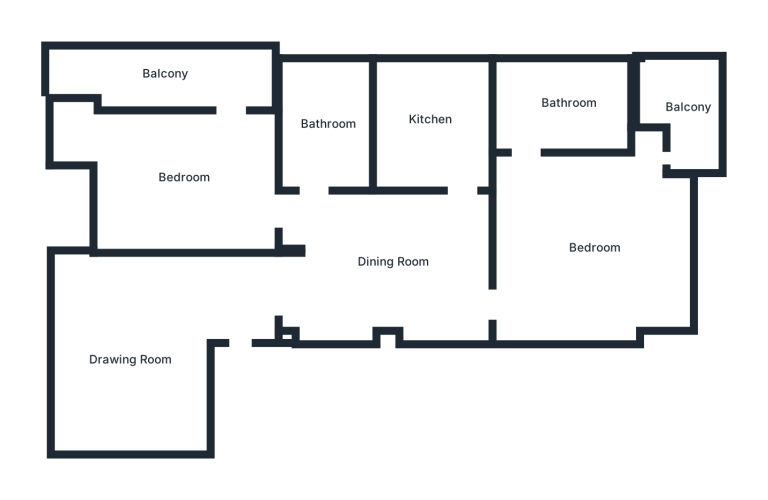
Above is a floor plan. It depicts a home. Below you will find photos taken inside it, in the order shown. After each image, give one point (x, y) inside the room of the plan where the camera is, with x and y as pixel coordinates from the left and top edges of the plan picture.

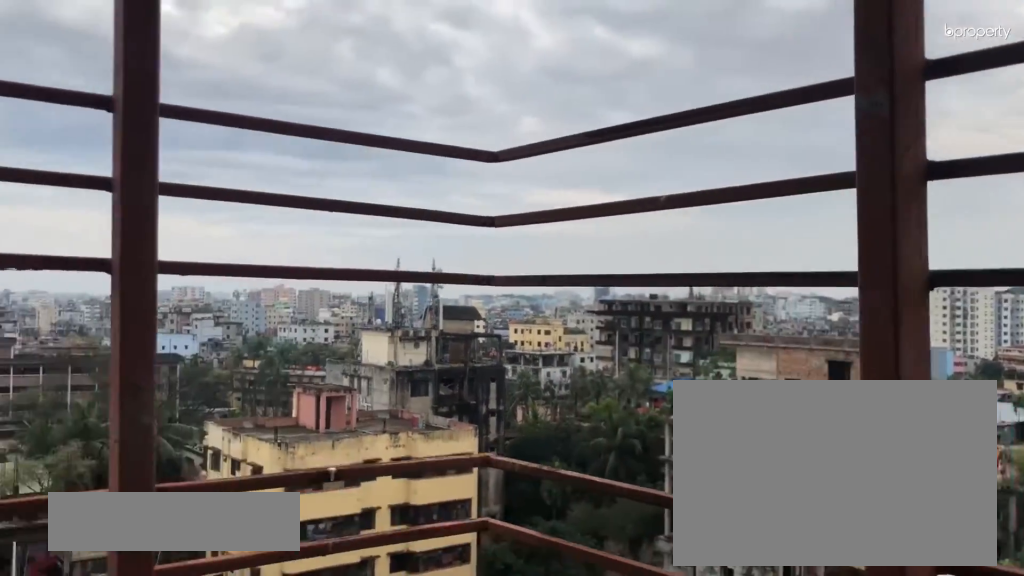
(689, 107)
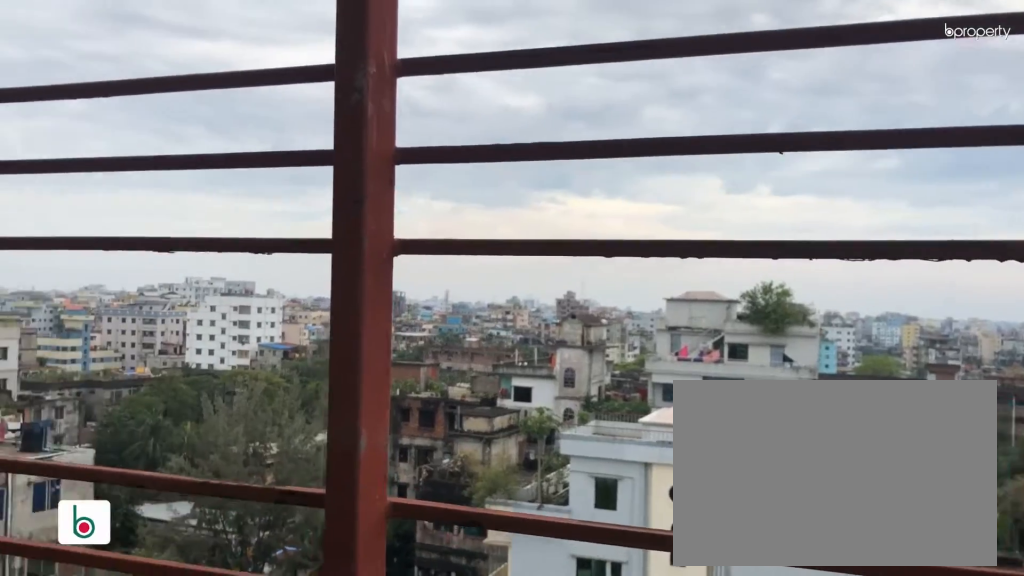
(689, 107)
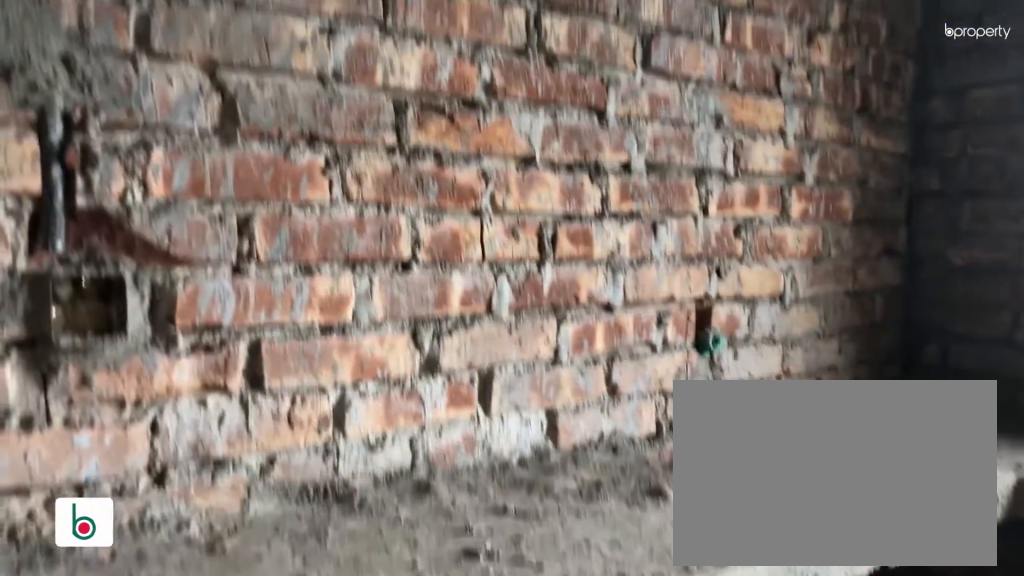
(429, 117)
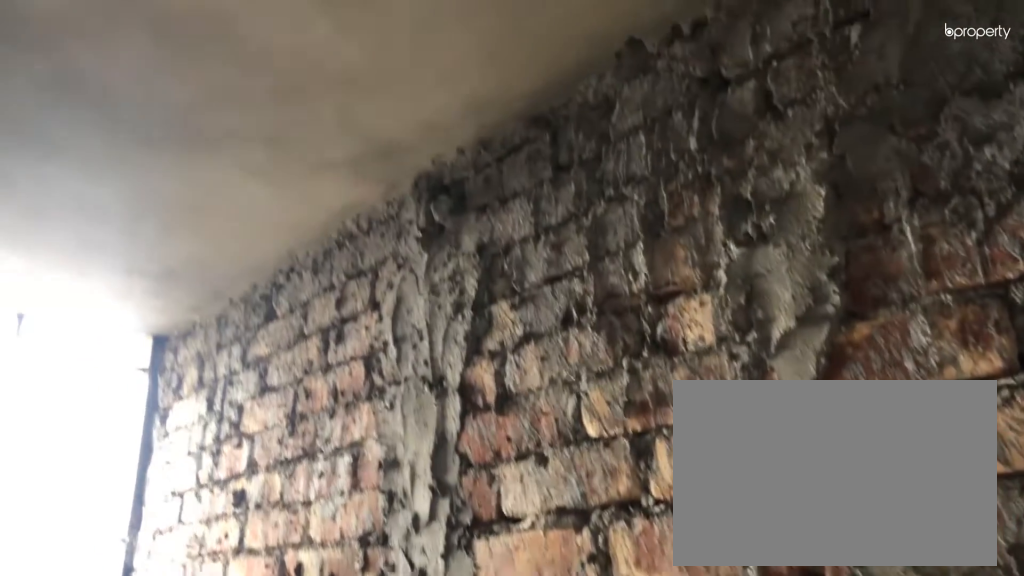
(322, 124)
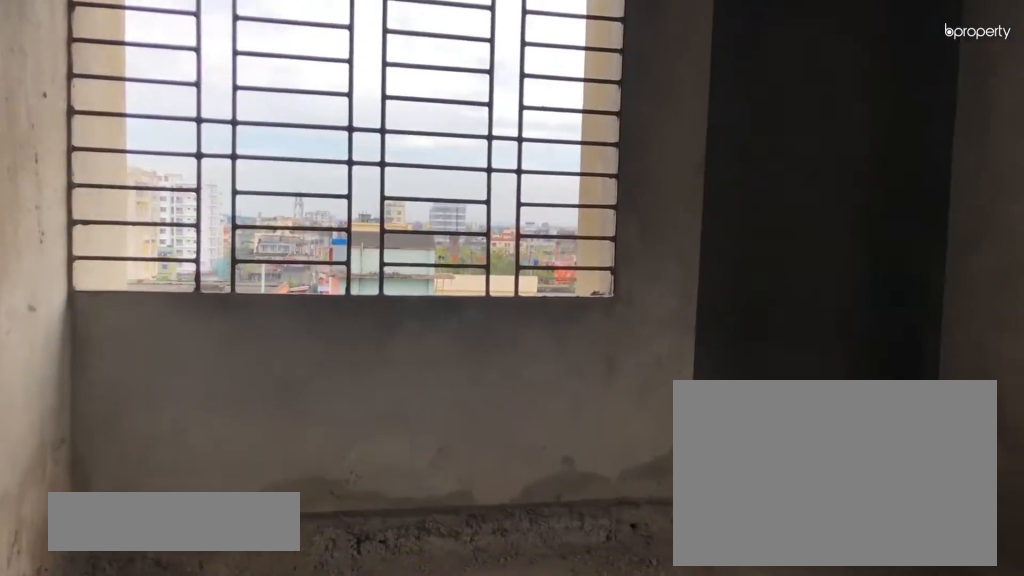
(182, 178)
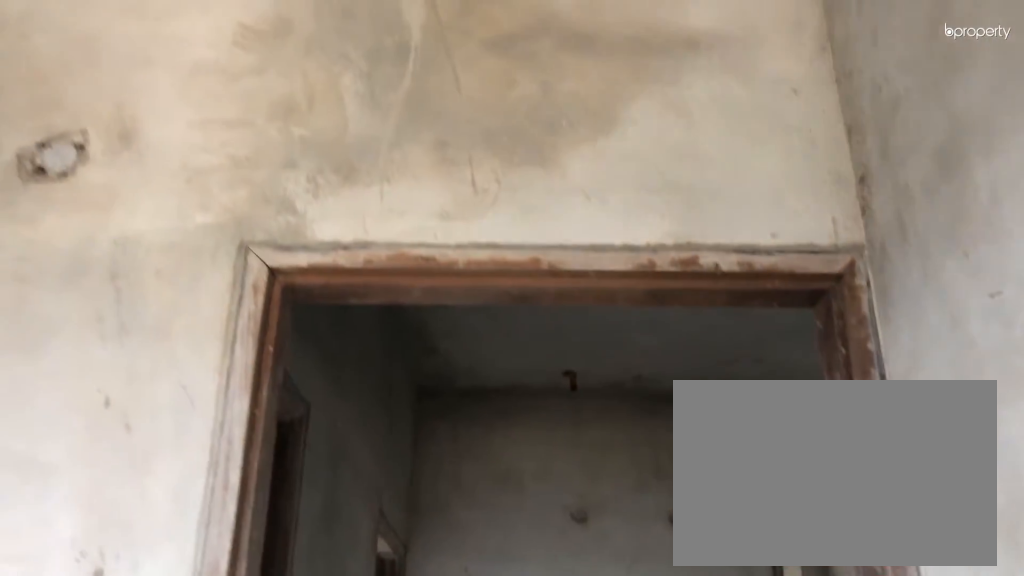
(182, 178)
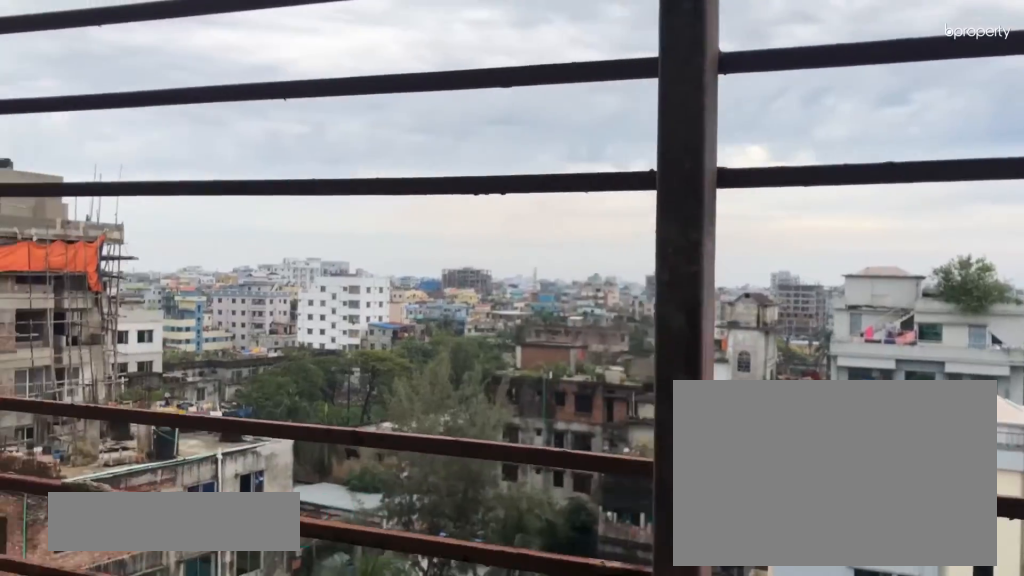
(166, 75)
